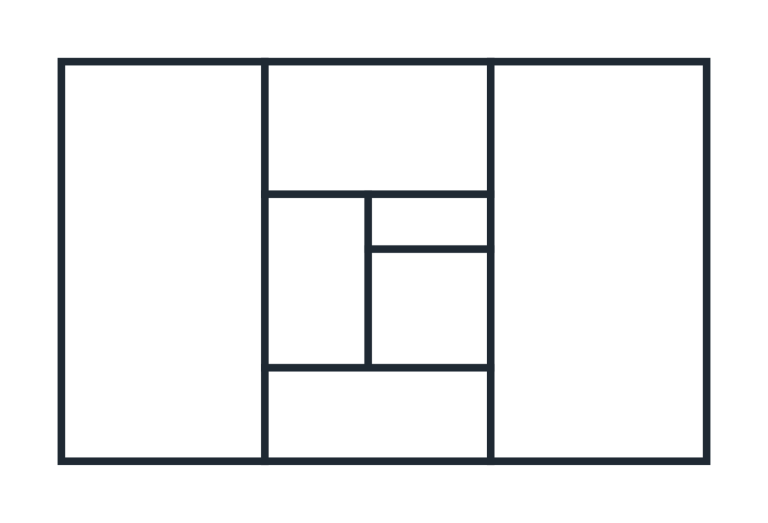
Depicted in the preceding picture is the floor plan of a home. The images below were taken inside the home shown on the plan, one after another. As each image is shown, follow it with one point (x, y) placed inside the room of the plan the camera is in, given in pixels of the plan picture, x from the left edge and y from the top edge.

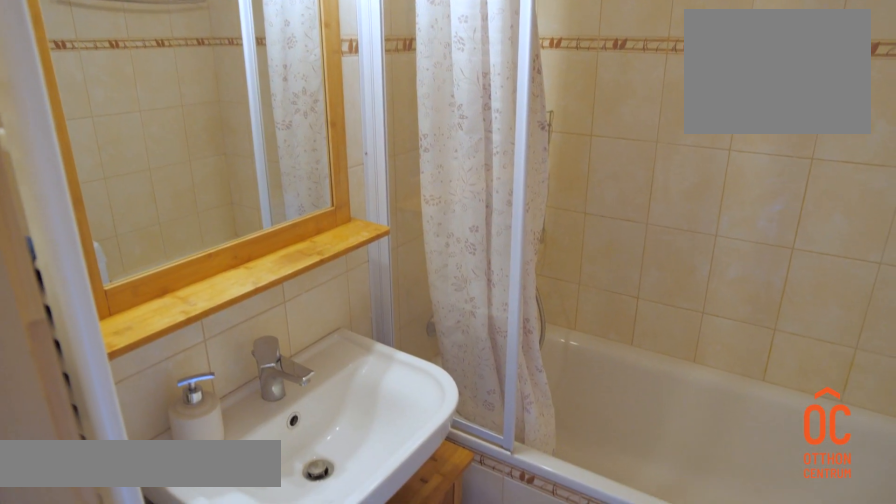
(425, 301)
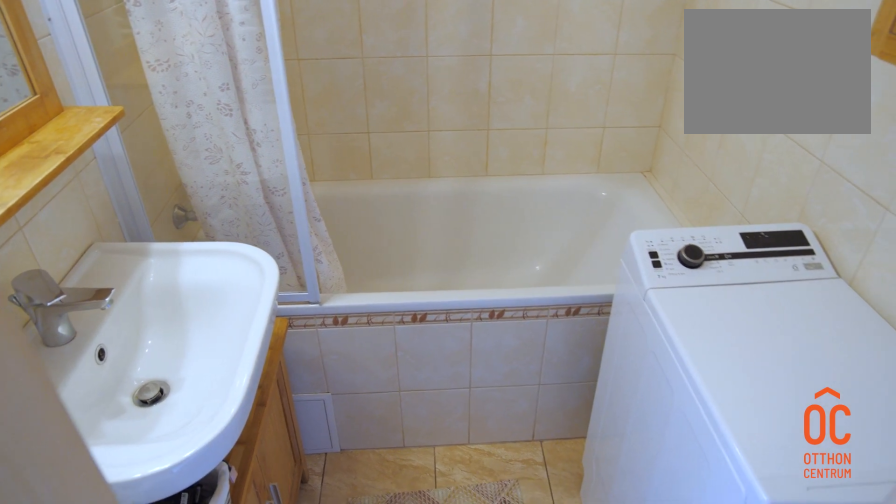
(426, 301)
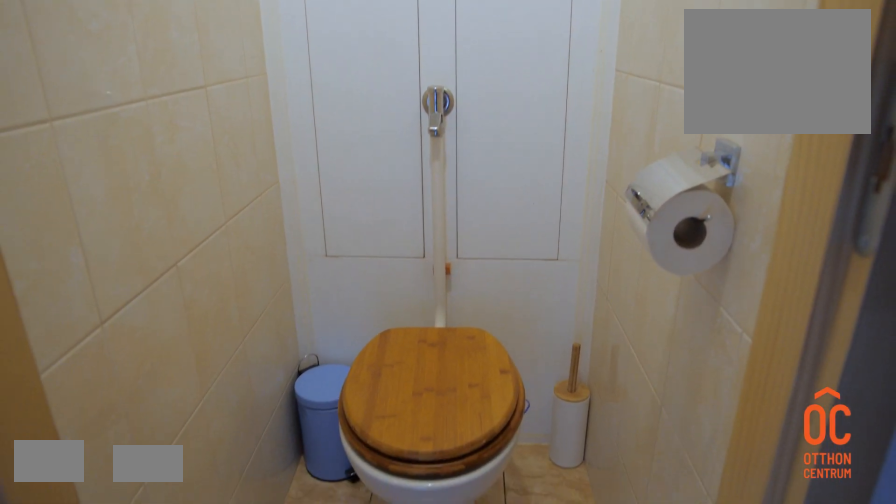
(425, 227)
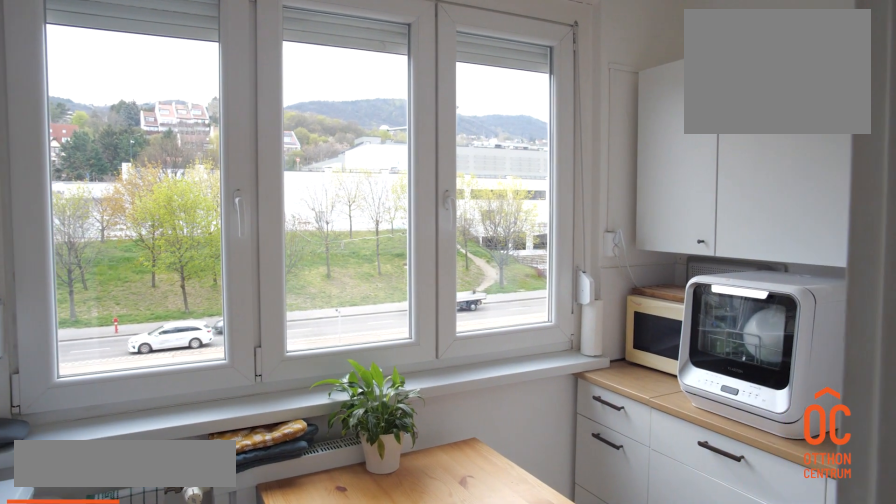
(380, 127)
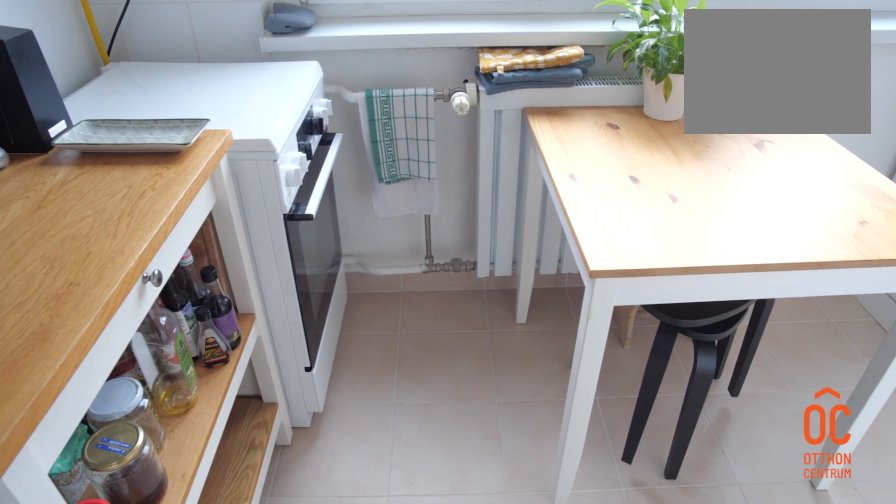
(380, 126)
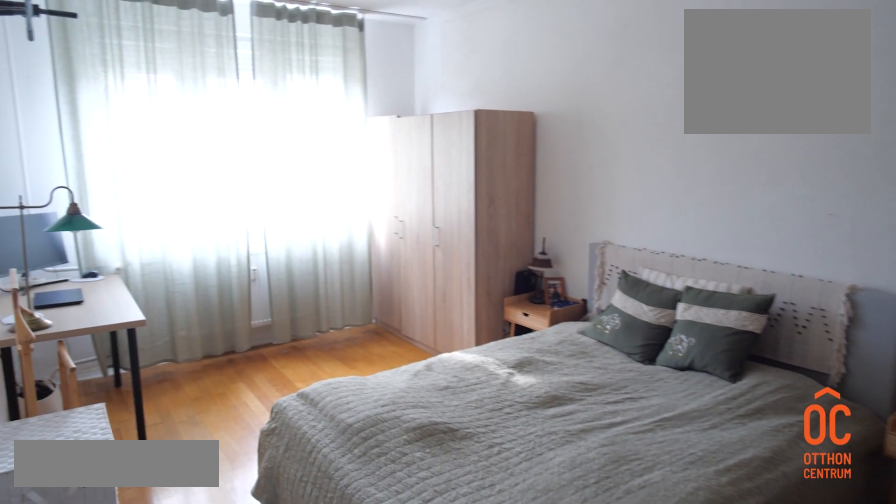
(600, 275)
